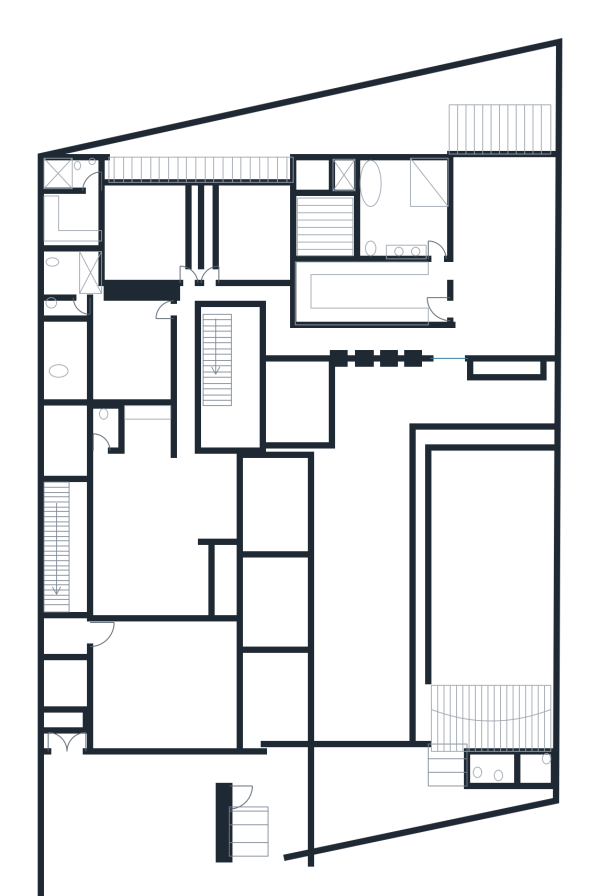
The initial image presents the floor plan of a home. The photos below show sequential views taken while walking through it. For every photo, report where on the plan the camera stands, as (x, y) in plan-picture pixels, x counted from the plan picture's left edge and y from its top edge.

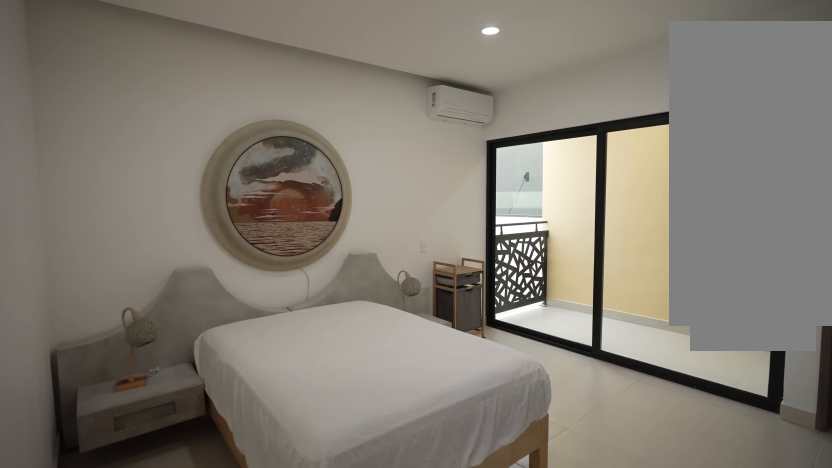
(165, 313)
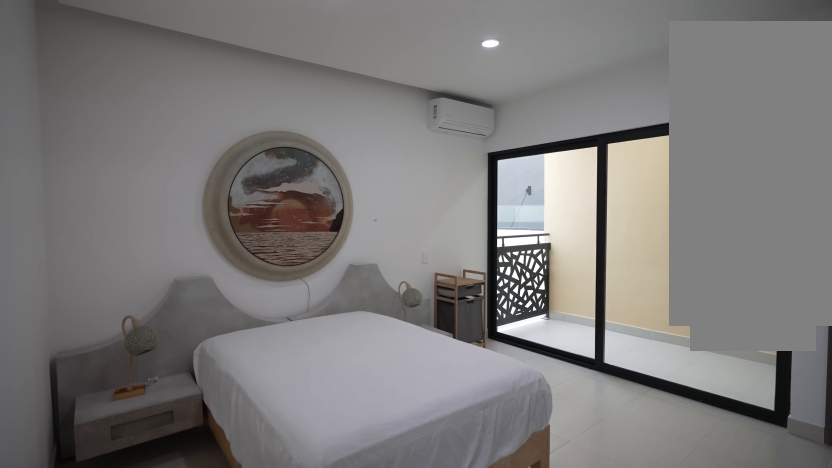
(164, 313)
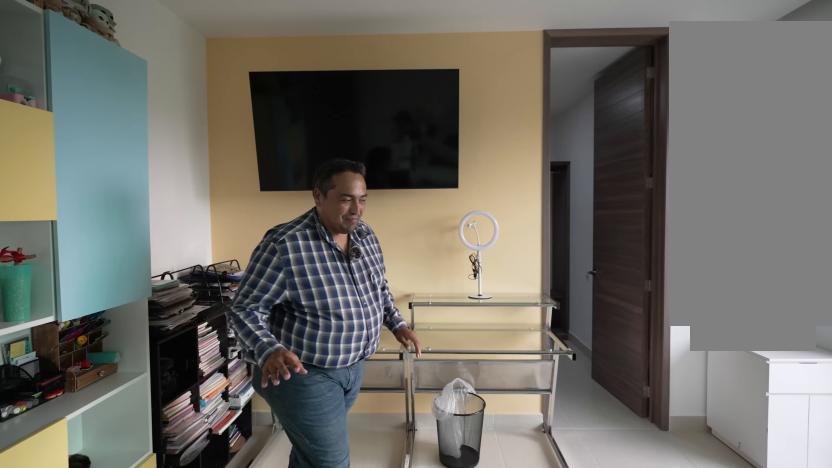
(179, 267)
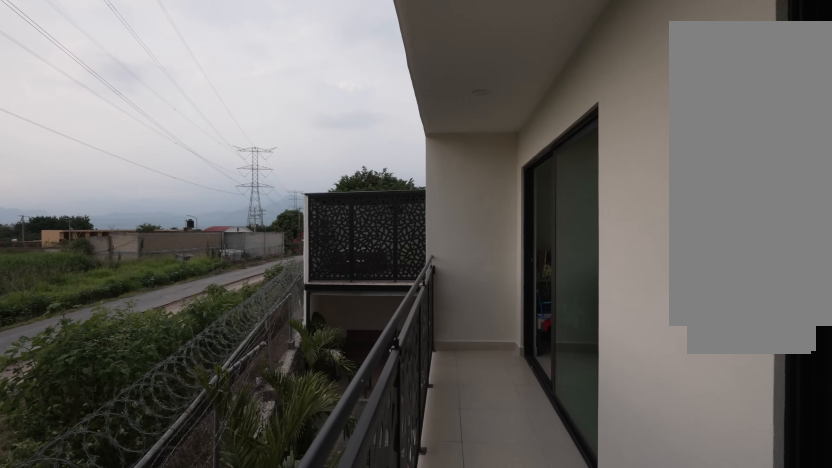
(129, 182)
